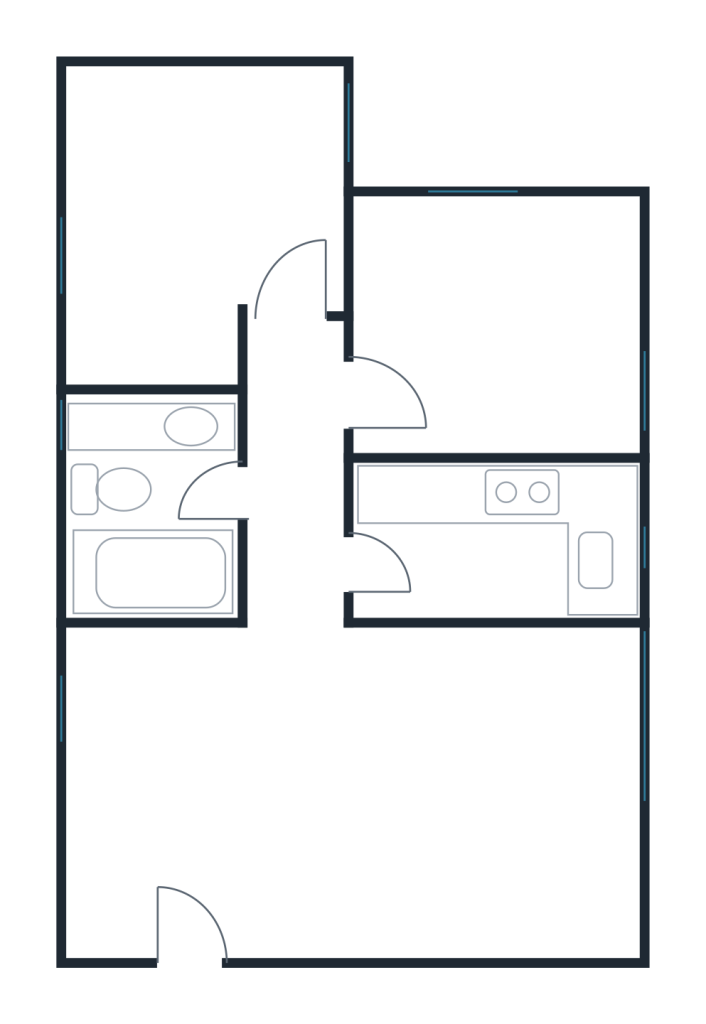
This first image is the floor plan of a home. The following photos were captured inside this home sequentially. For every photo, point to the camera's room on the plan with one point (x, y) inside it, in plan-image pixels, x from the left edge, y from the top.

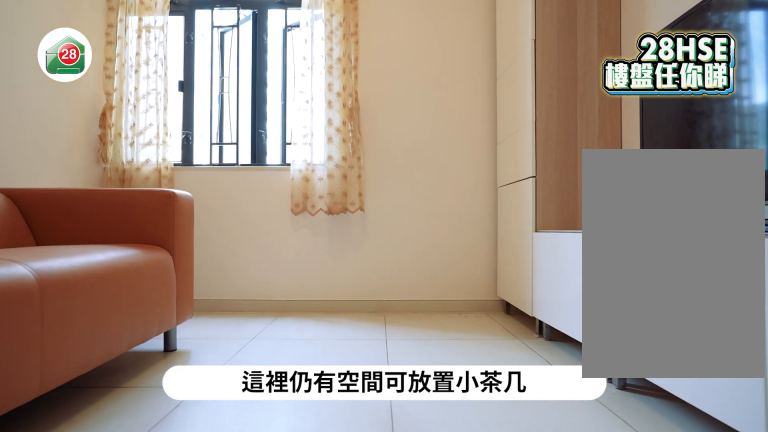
(311, 787)
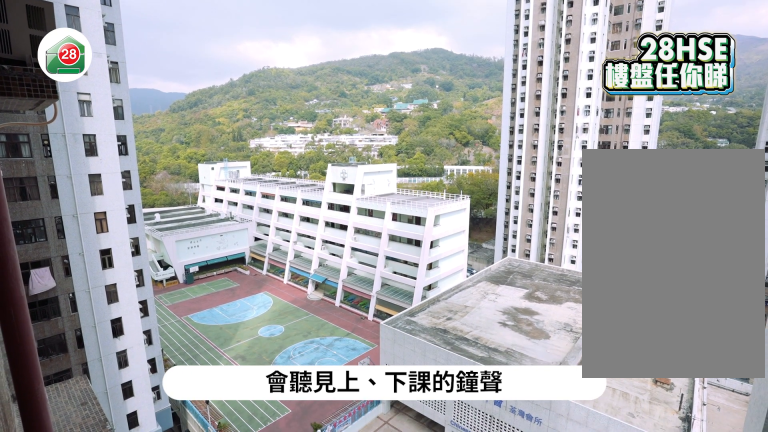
(311, 789)
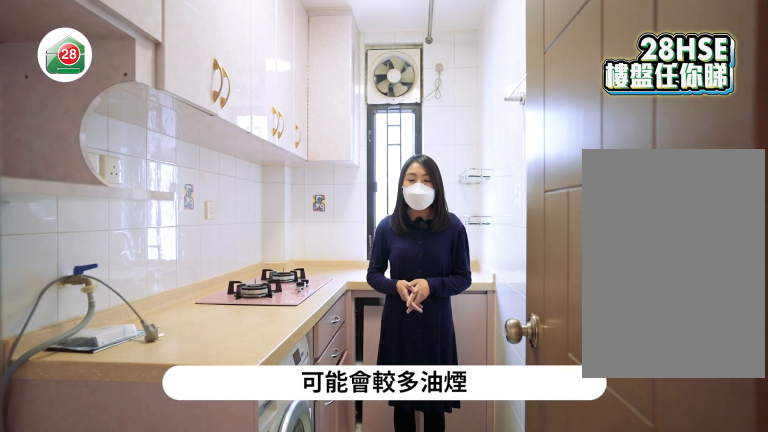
(443, 539)
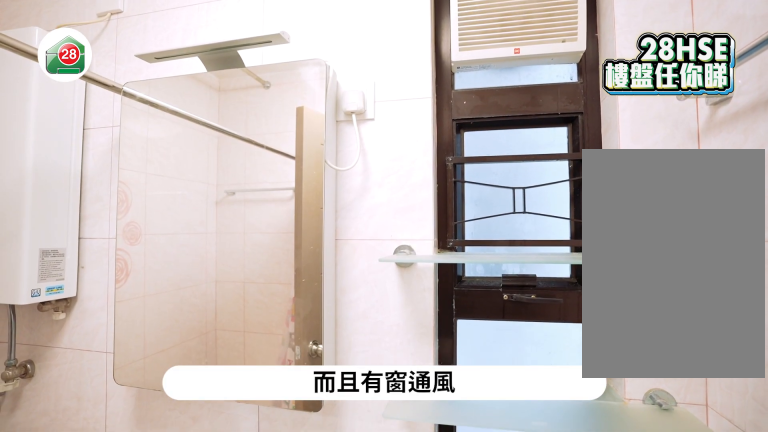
(177, 514)
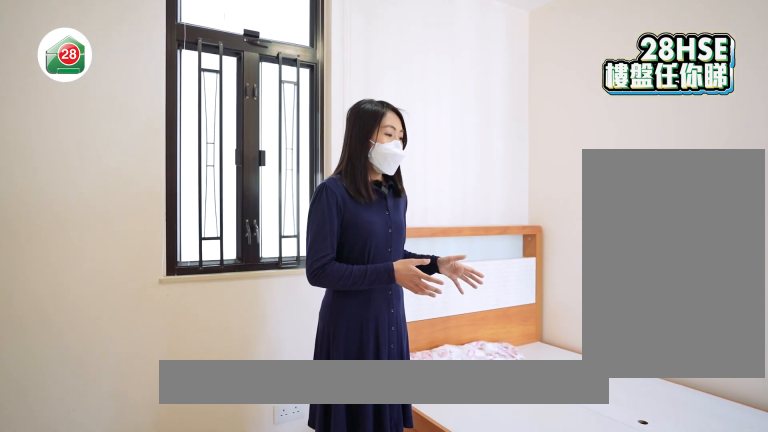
(177, 199)
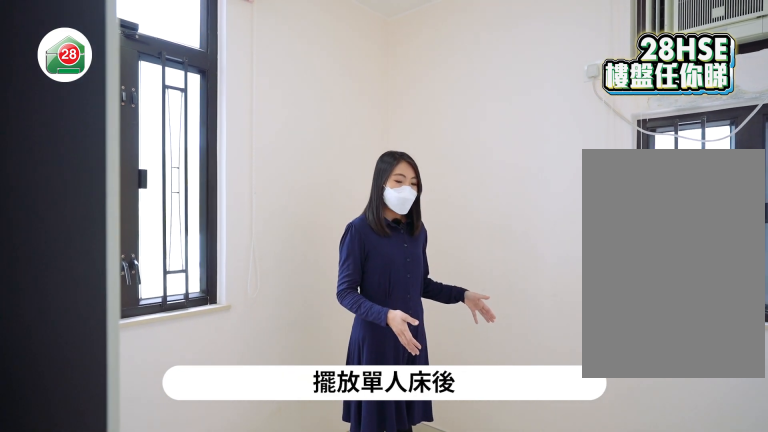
(501, 305)
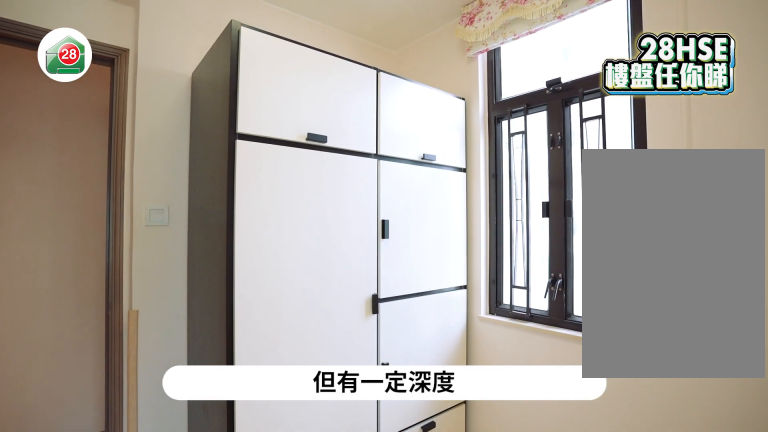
(501, 305)
